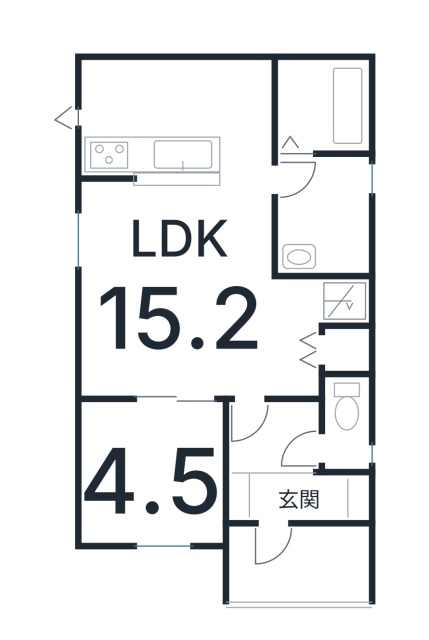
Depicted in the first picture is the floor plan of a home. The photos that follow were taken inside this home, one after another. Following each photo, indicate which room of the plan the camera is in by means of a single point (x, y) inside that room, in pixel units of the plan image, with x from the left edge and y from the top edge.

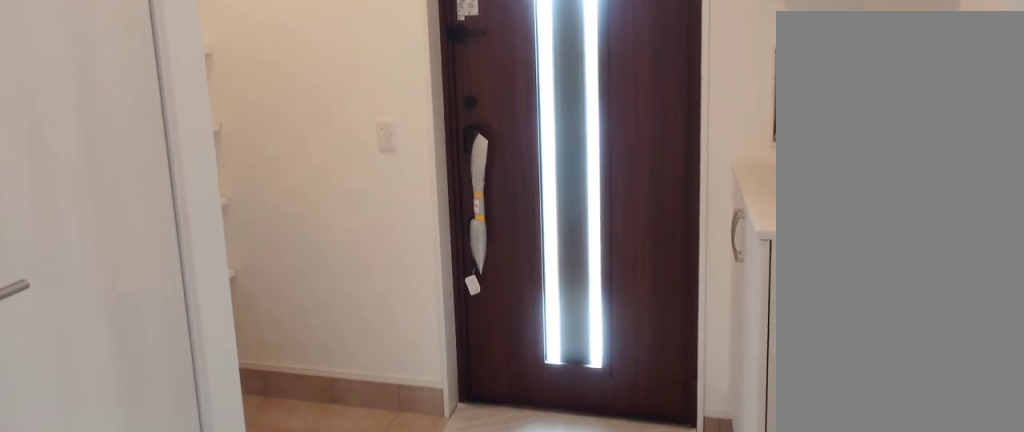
(289, 491)
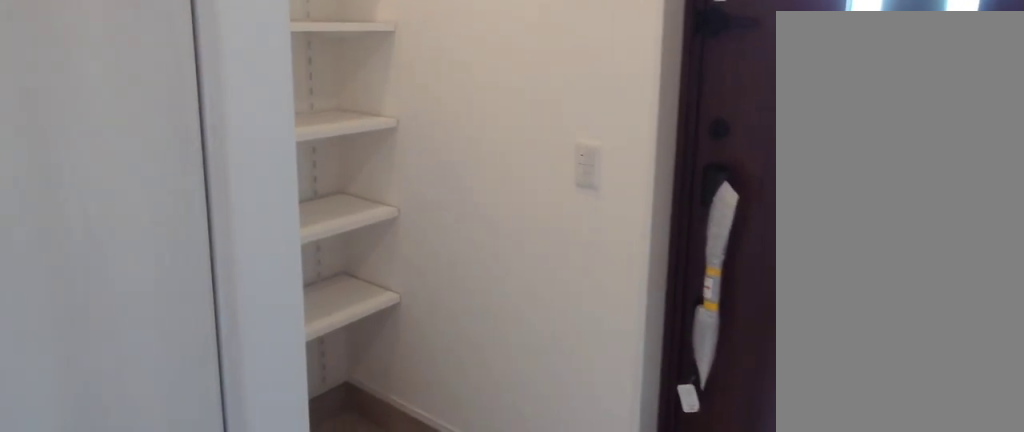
(289, 491)
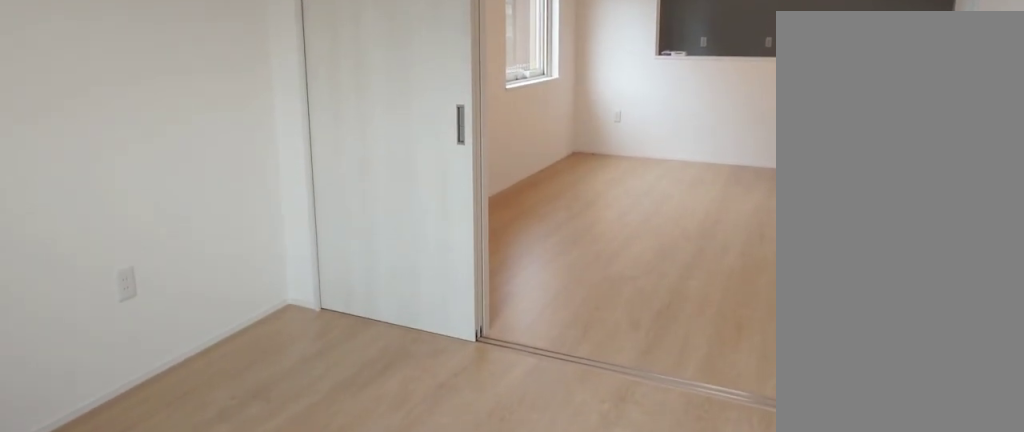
(139, 479)
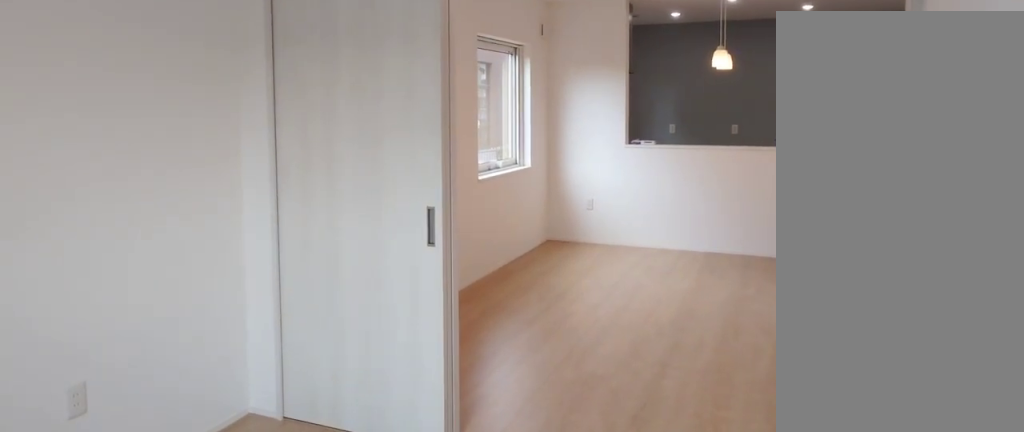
(139, 479)
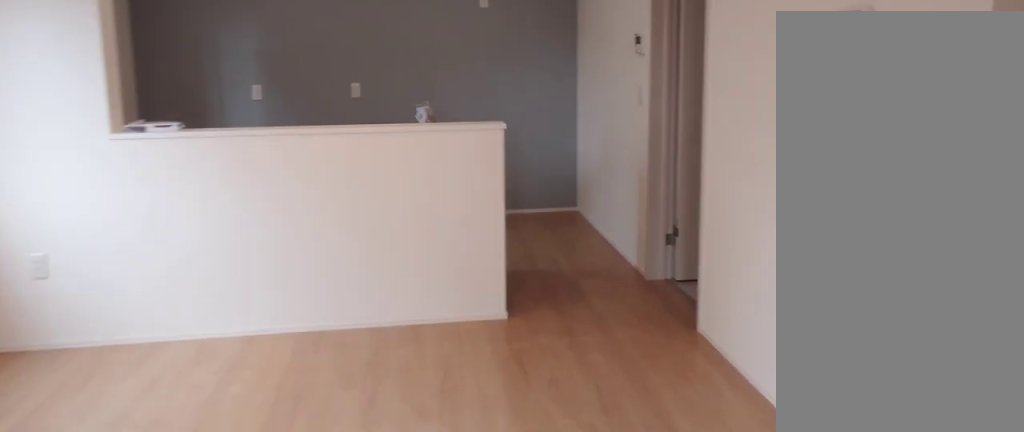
(163, 303)
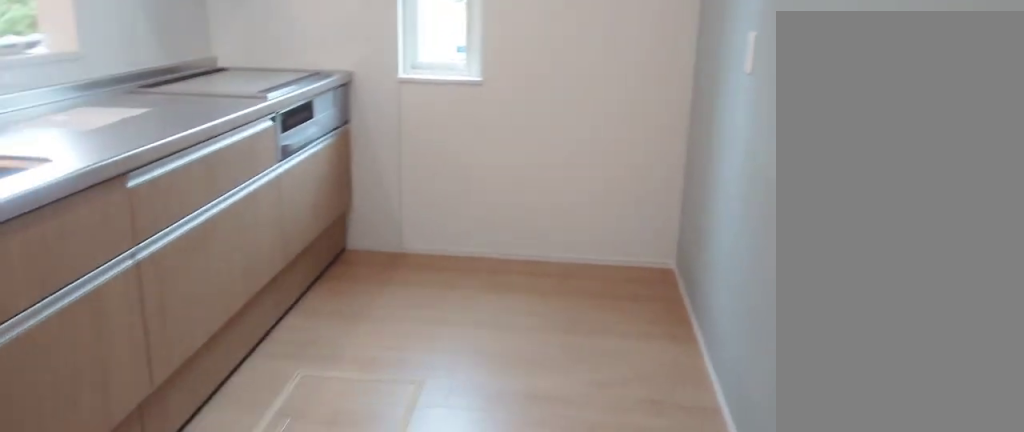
(168, 129)
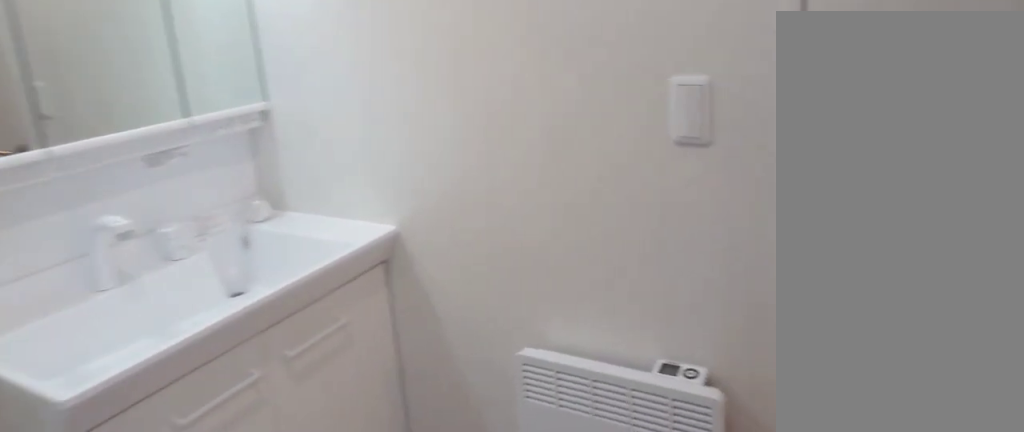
(318, 228)
